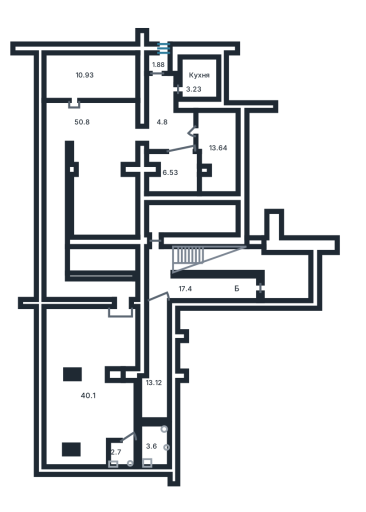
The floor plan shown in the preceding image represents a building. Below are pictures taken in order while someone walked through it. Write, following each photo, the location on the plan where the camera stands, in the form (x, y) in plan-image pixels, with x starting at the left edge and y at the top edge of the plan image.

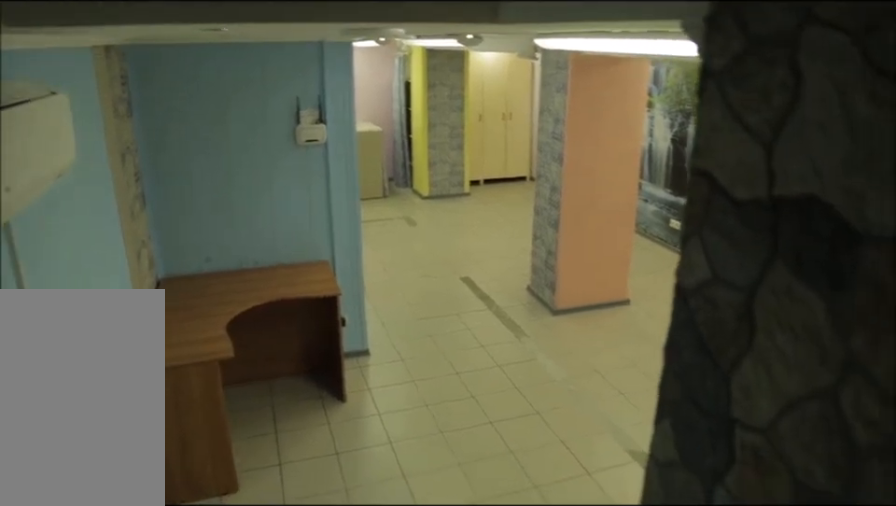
(122, 313)
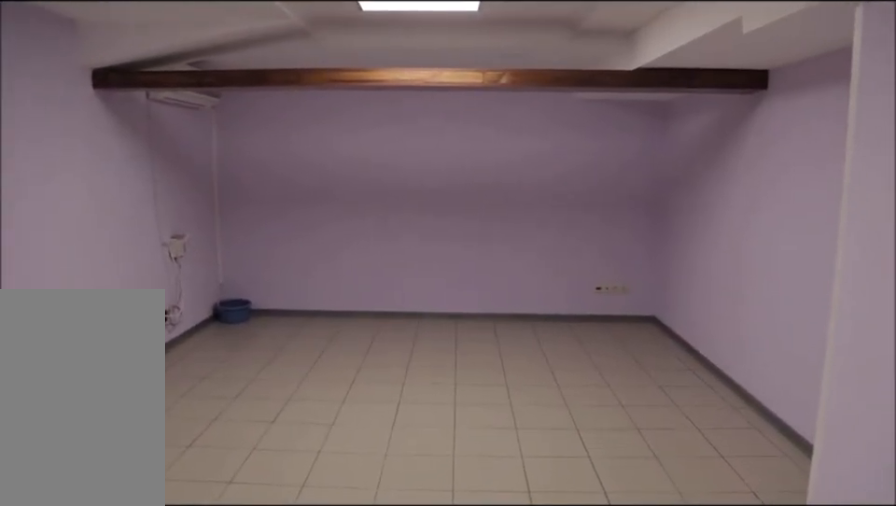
(103, 131)
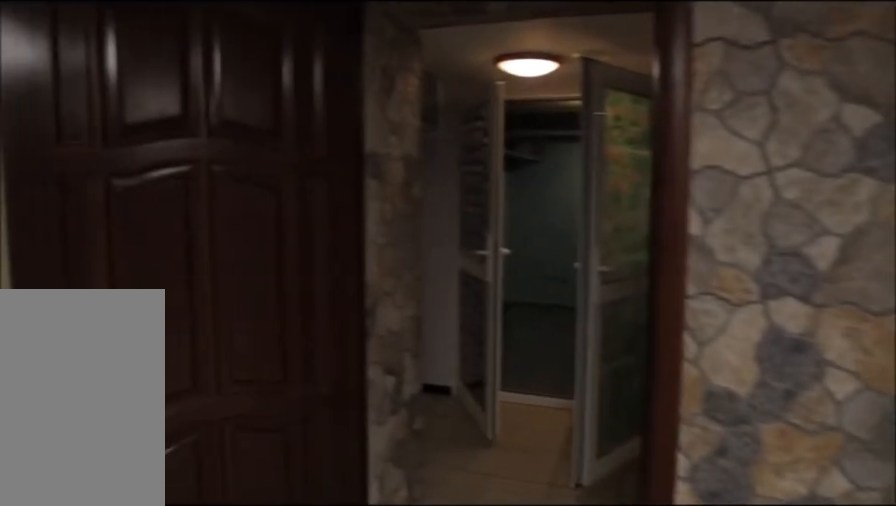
(100, 152)
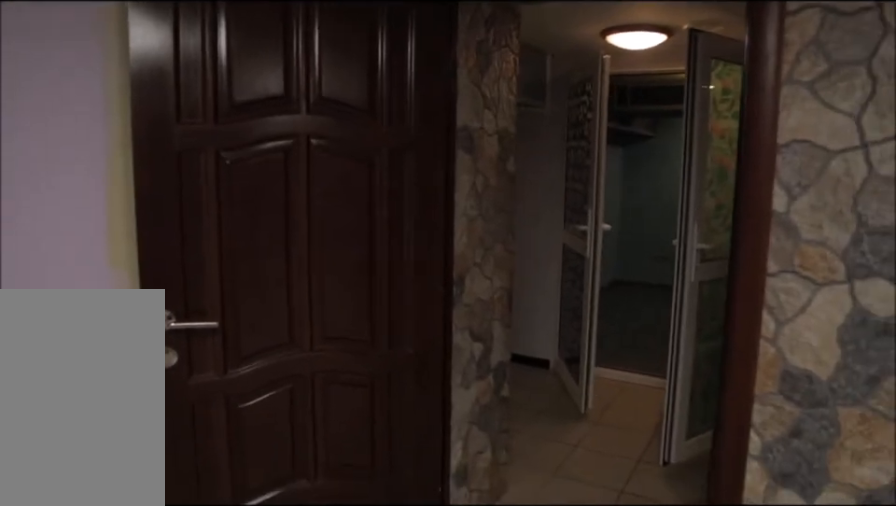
(101, 158)
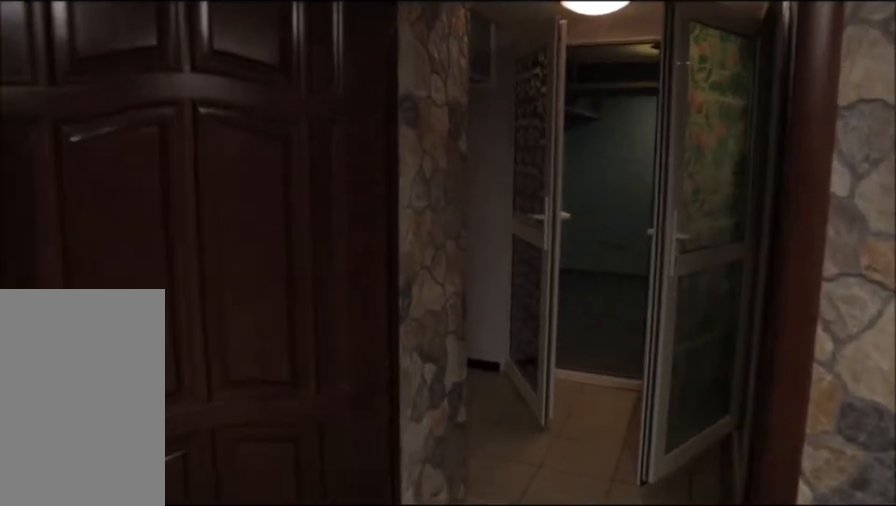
(102, 160)
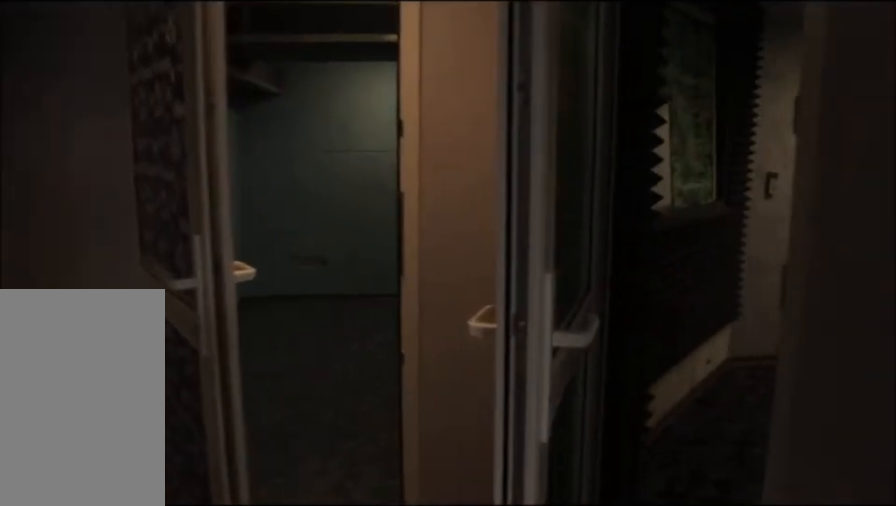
(164, 134)
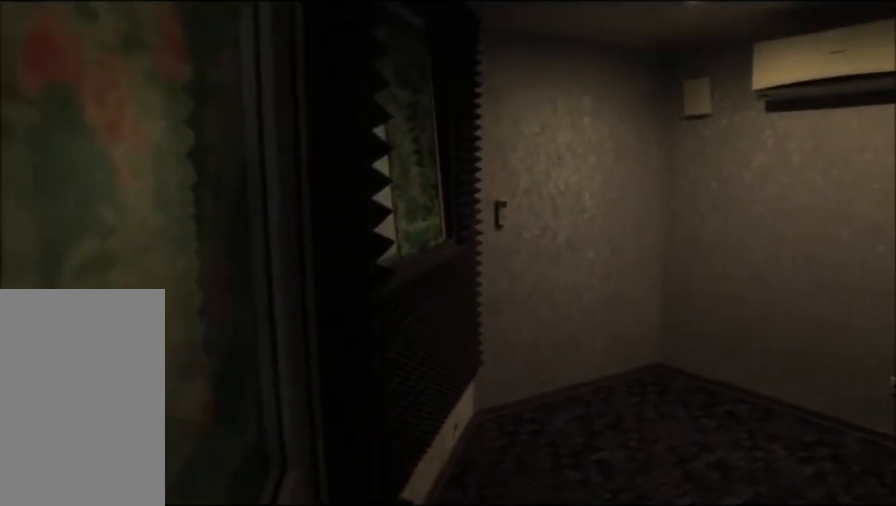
(167, 144)
